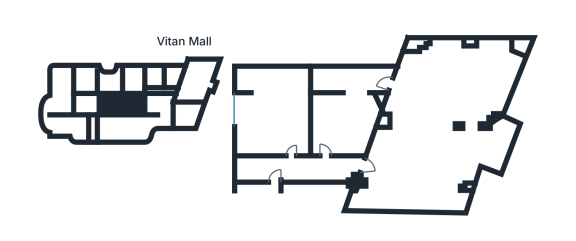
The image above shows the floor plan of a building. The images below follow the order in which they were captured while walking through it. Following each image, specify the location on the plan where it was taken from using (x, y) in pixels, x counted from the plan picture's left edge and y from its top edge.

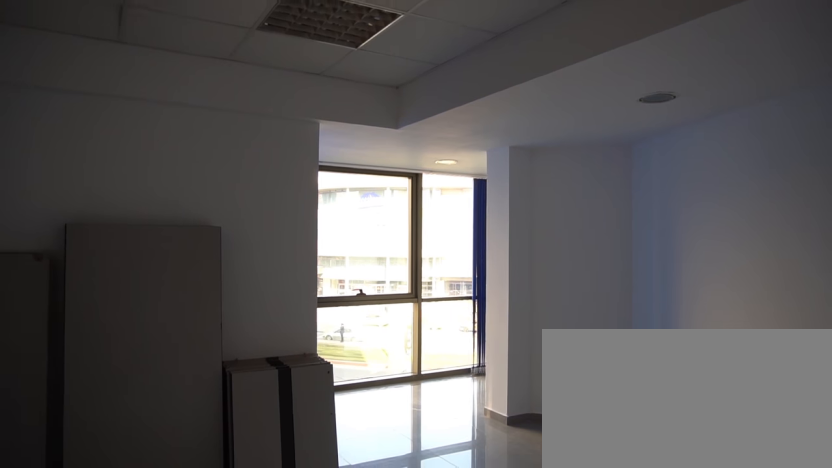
(325, 162)
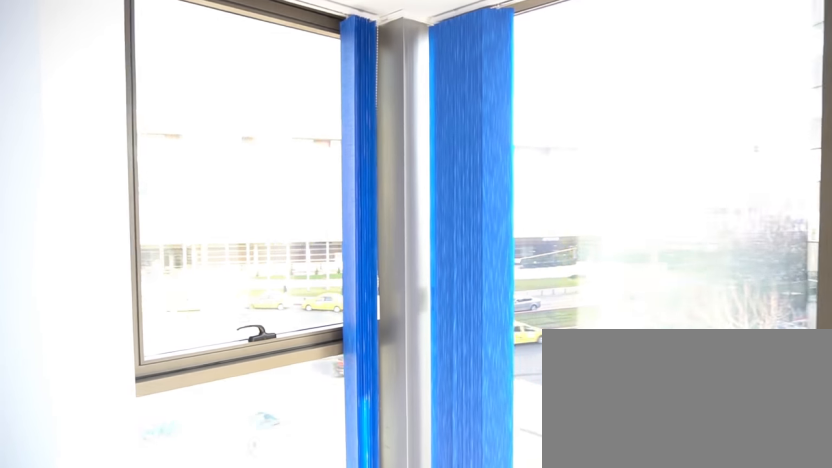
(490, 152)
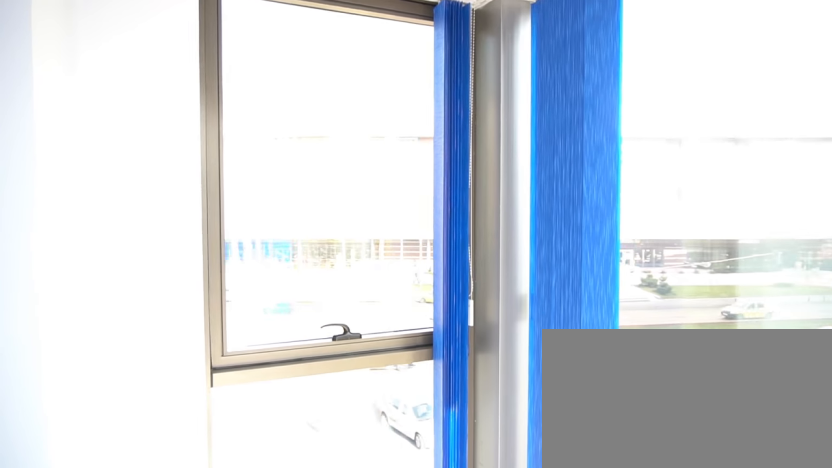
(493, 162)
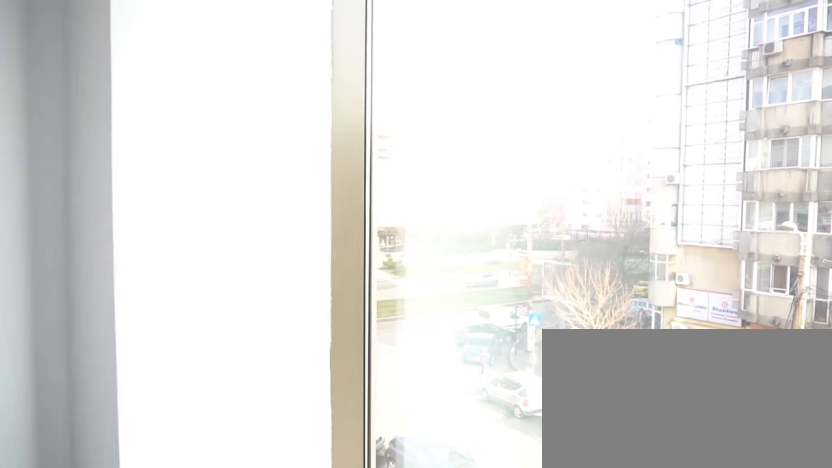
(463, 199)
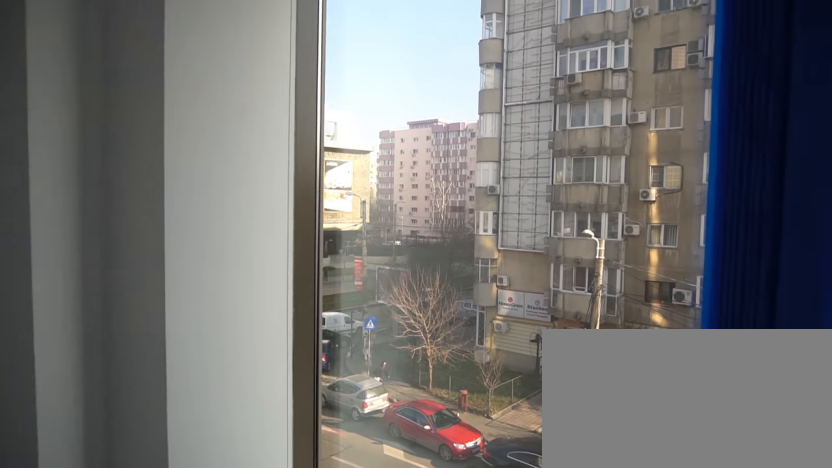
(425, 202)
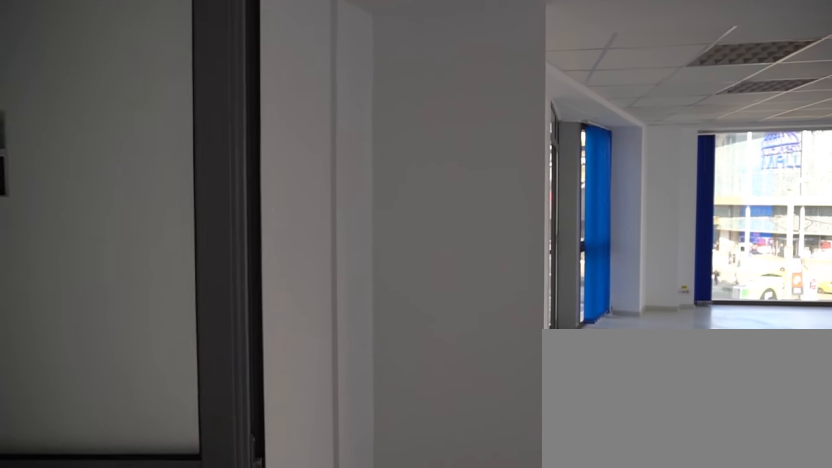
(381, 156)
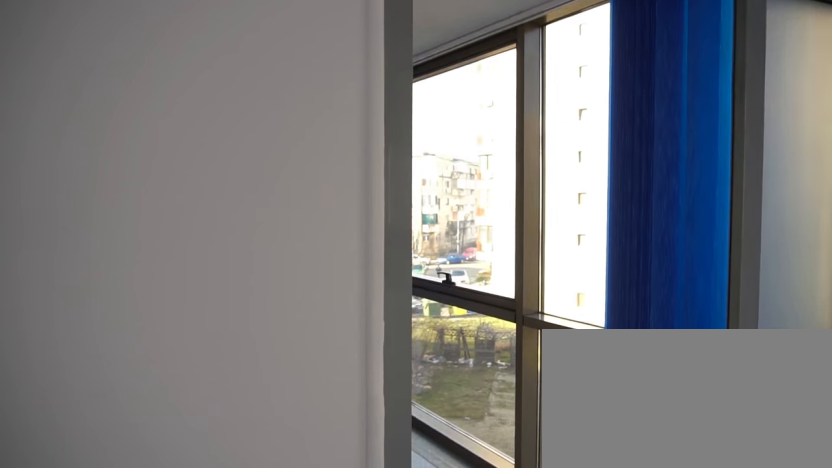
(398, 105)
